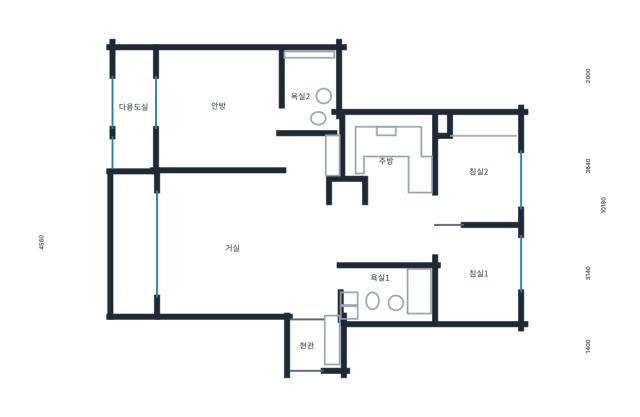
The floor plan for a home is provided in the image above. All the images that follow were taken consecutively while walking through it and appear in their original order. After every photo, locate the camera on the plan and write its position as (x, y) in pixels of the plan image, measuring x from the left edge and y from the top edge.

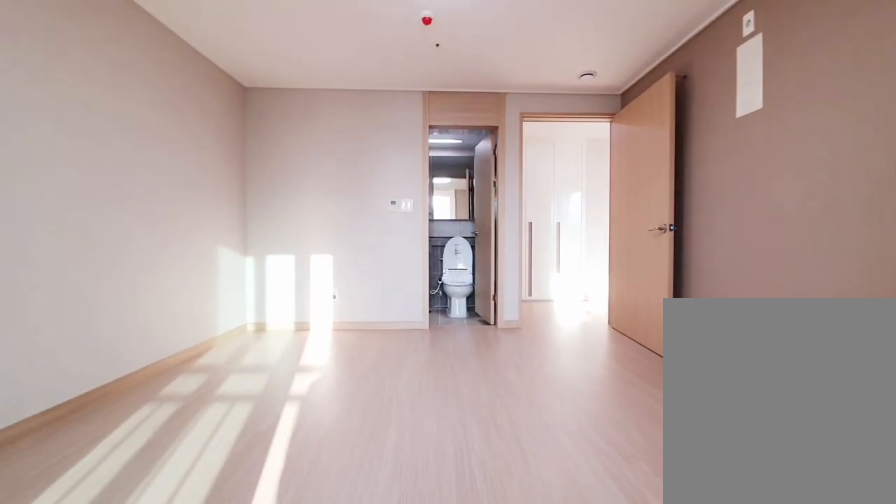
(209, 135)
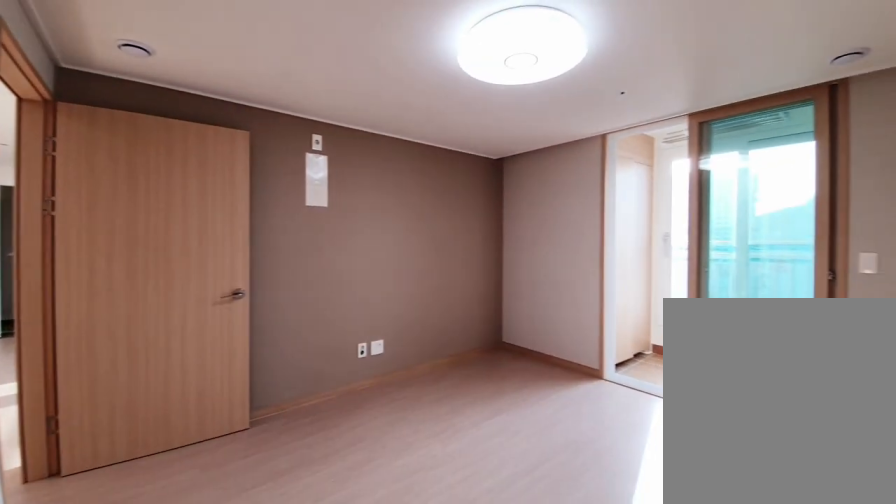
(210, 135)
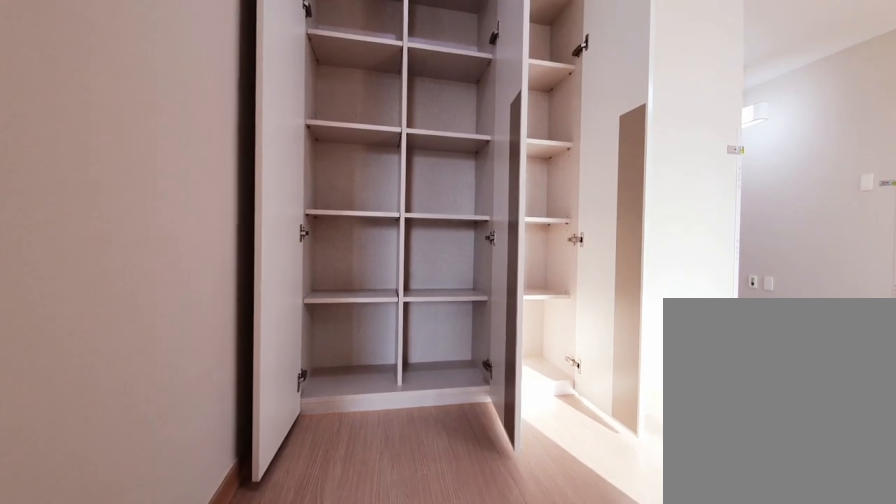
(303, 165)
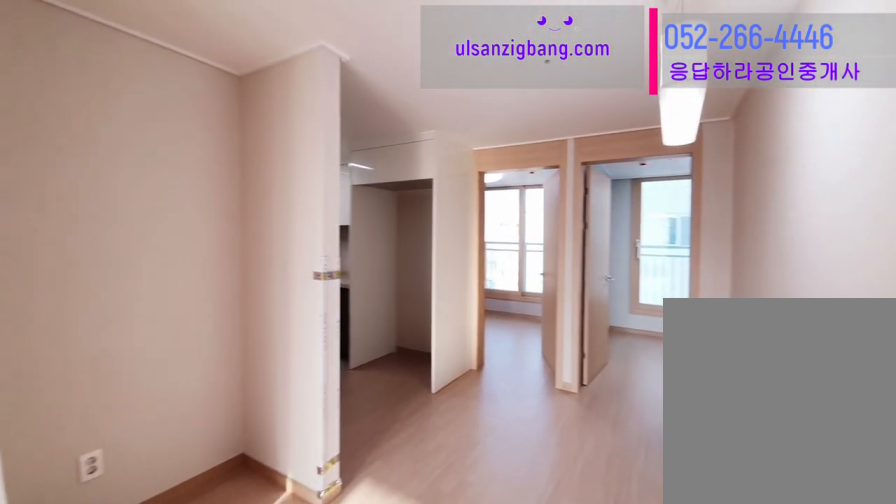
(313, 219)
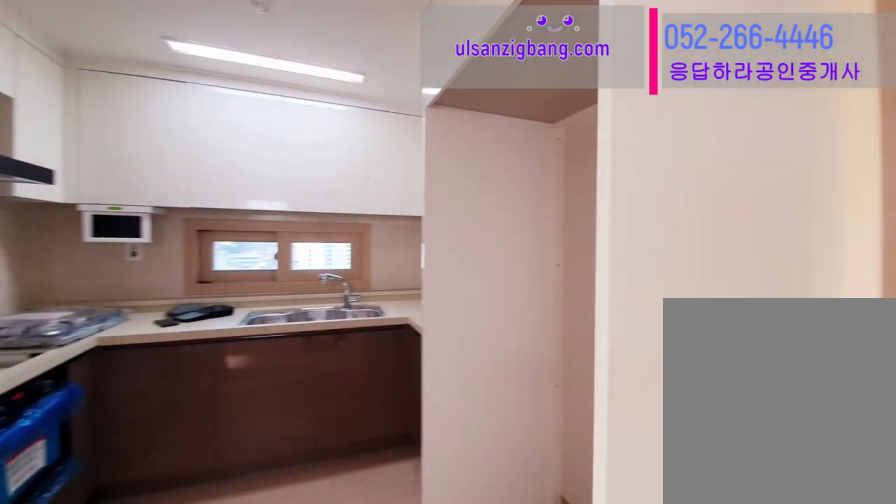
(391, 169)
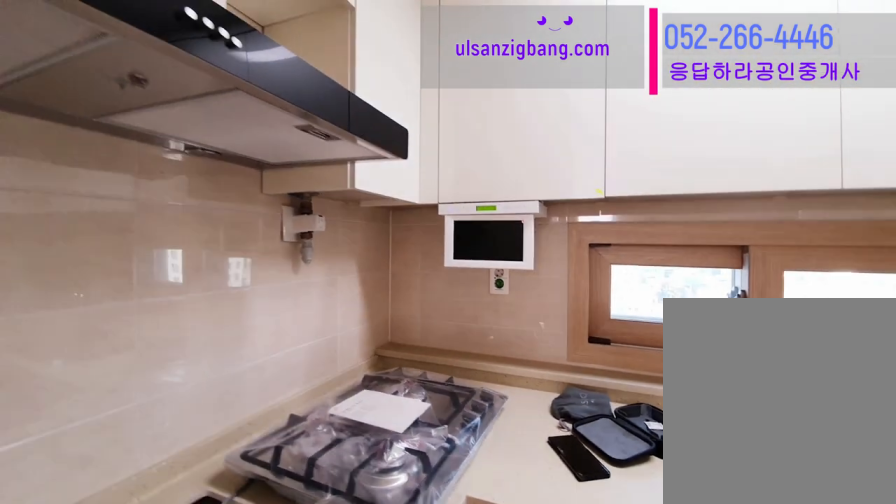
(390, 168)
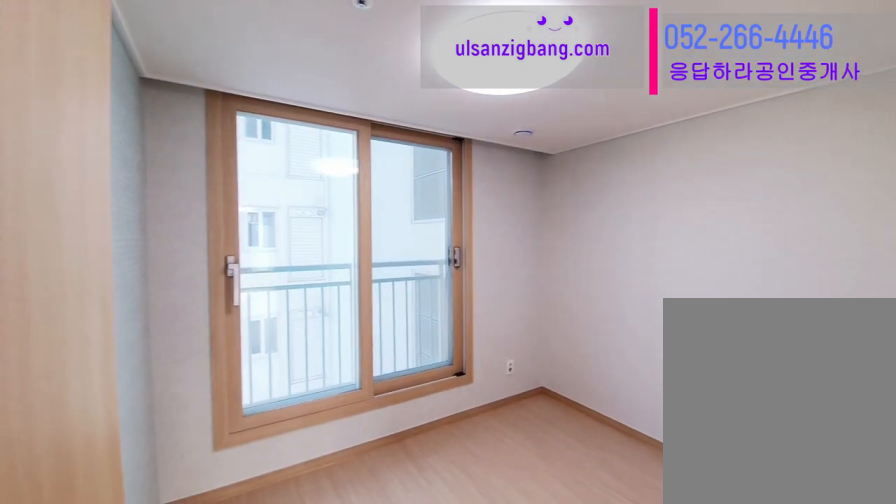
(483, 272)
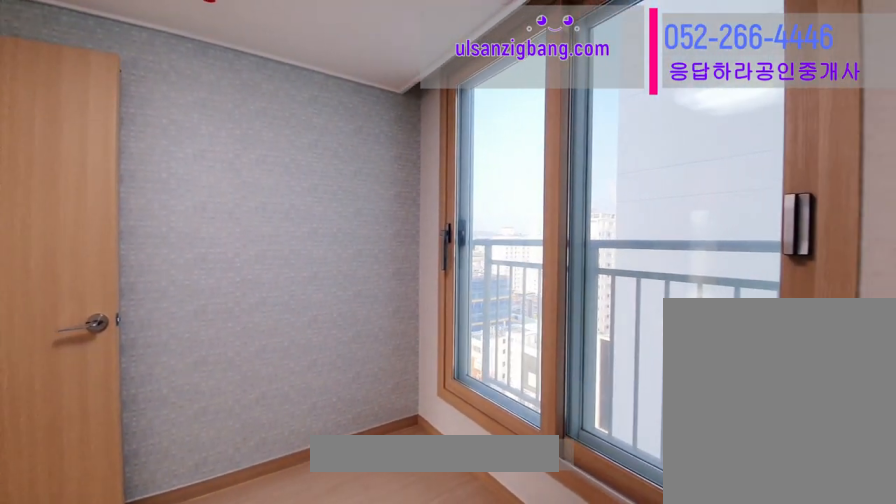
(484, 270)
